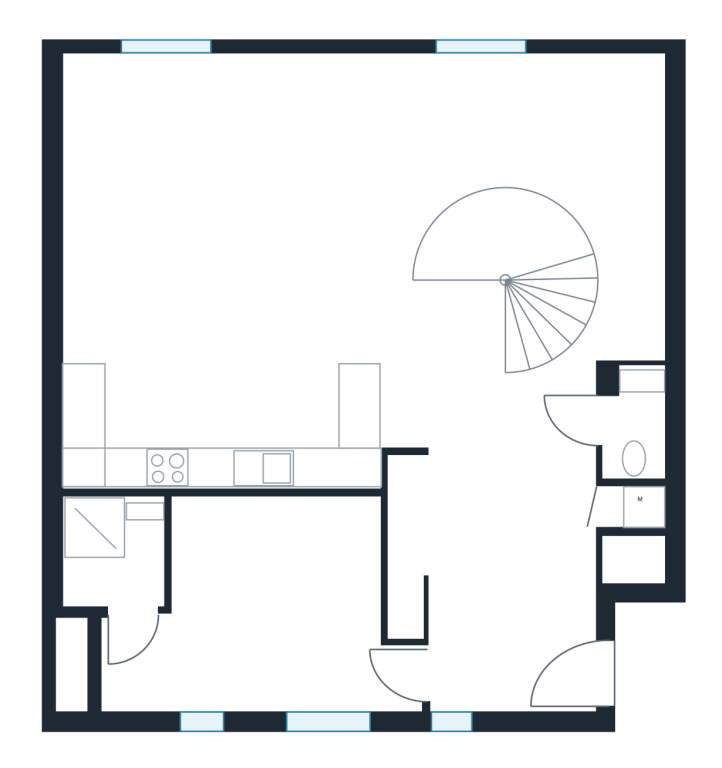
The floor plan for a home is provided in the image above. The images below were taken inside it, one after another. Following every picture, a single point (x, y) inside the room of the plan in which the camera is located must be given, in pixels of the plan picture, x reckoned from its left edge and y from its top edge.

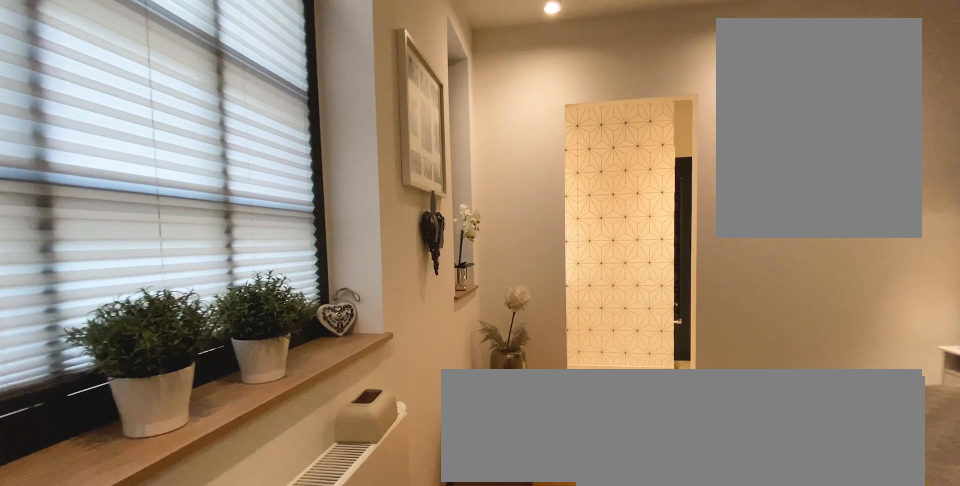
(269, 592)
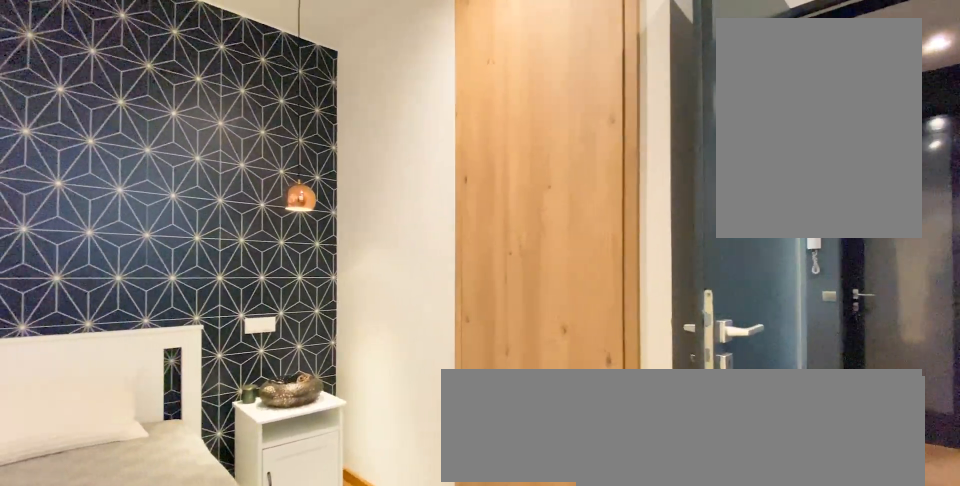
(269, 592)
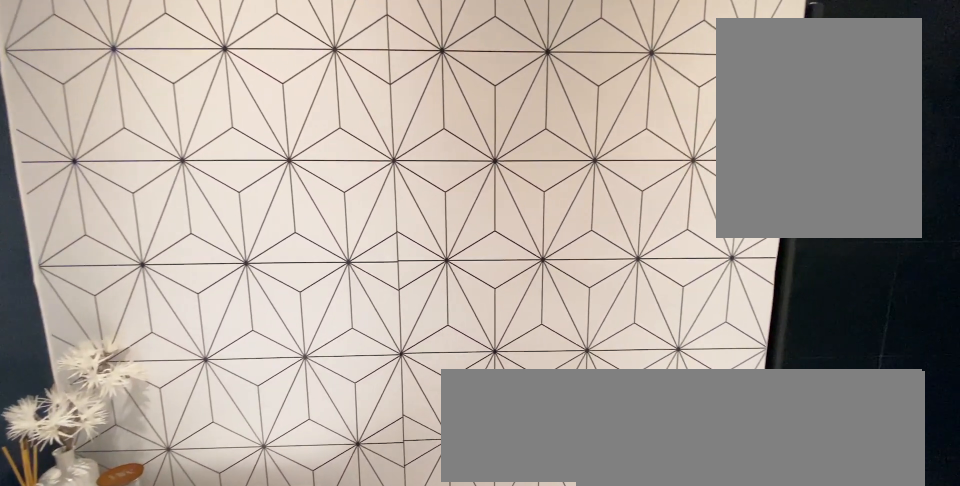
(122, 592)
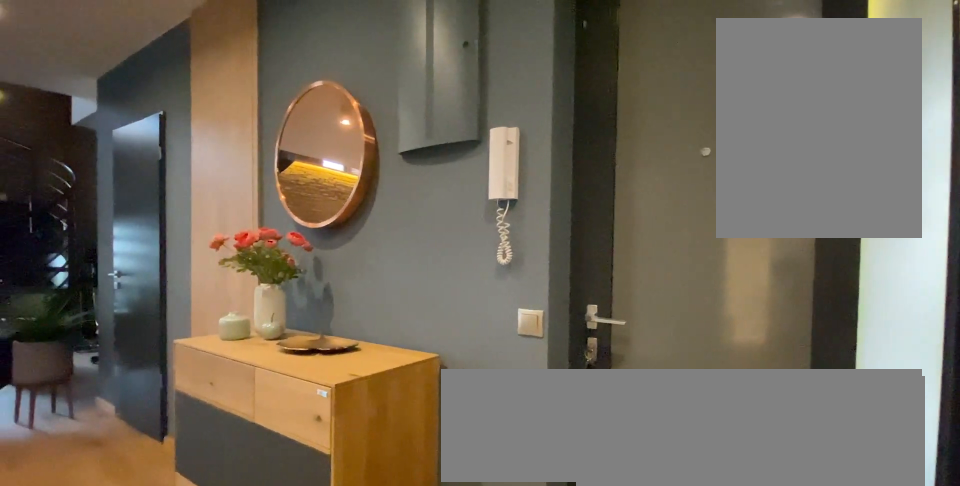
(517, 592)
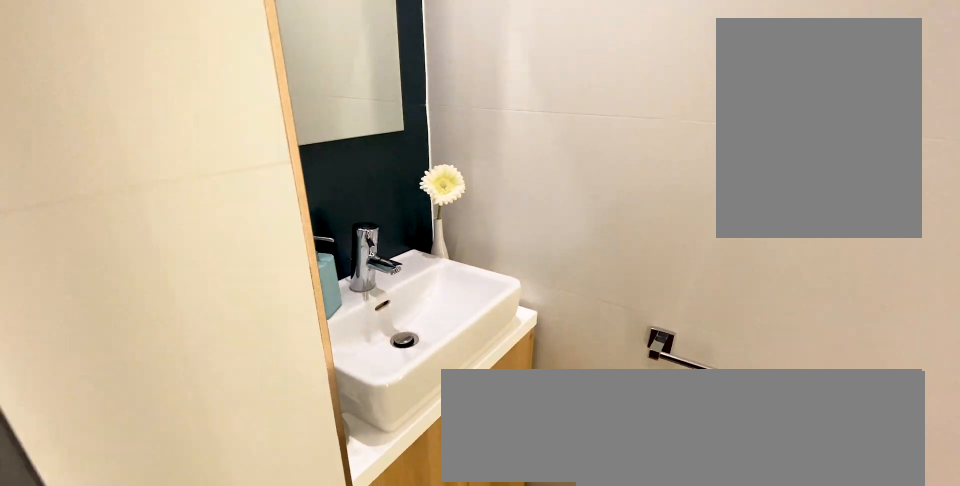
(633, 431)
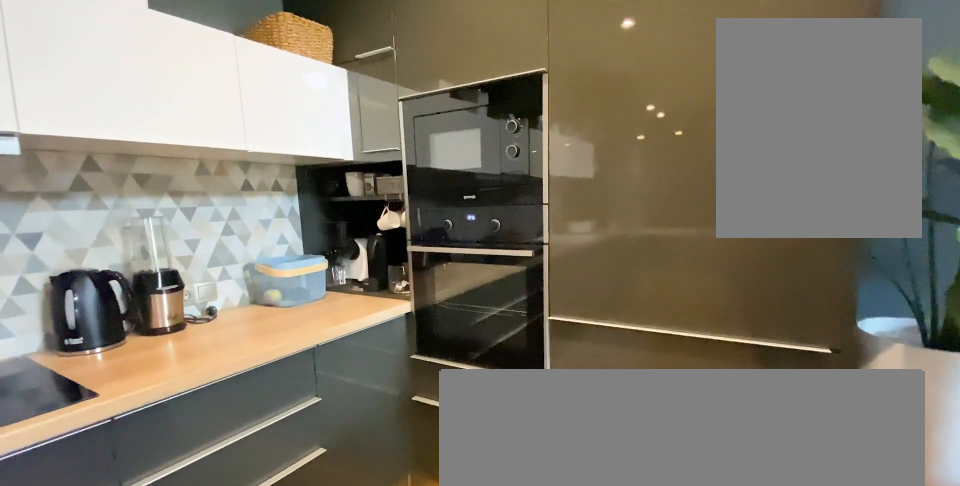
(267, 267)
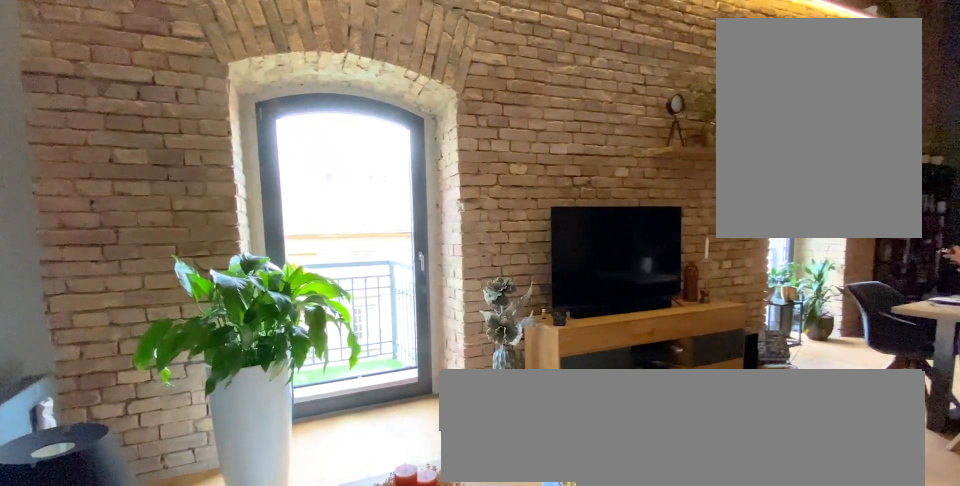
(267, 267)
